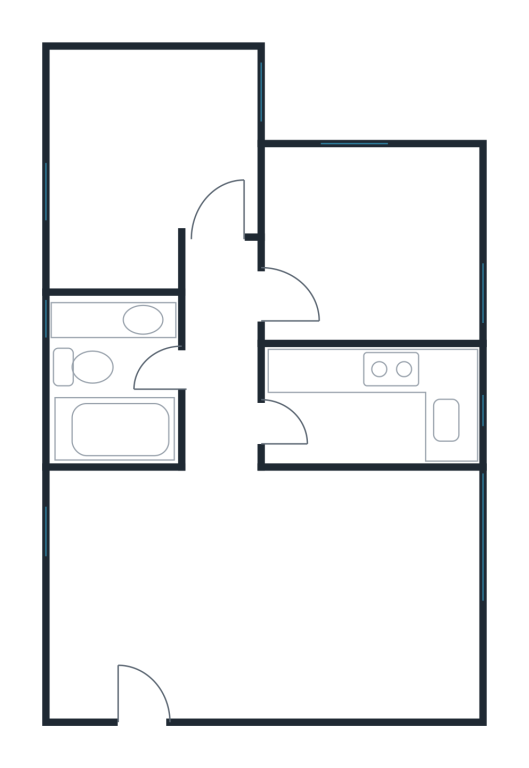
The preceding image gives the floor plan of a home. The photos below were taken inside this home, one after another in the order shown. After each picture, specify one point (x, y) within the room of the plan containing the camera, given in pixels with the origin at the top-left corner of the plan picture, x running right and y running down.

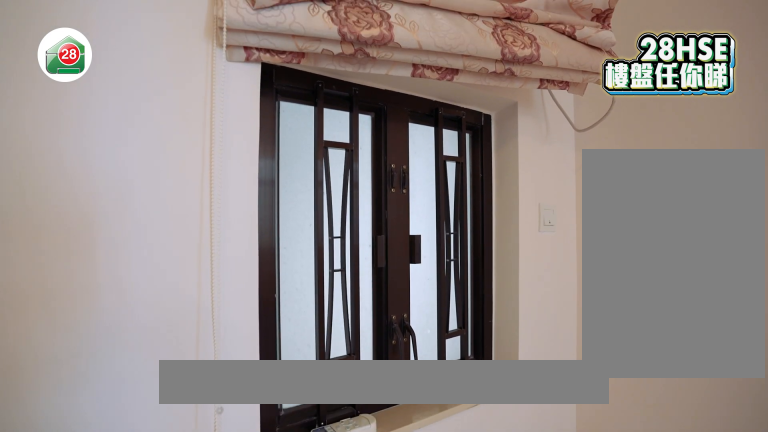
(233, 592)
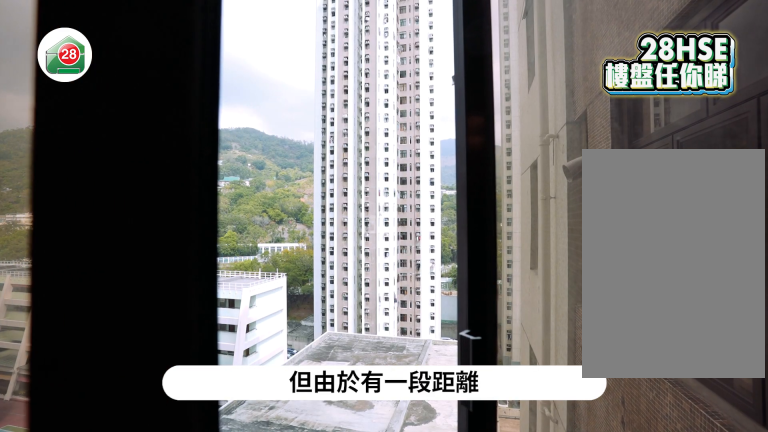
(233, 590)
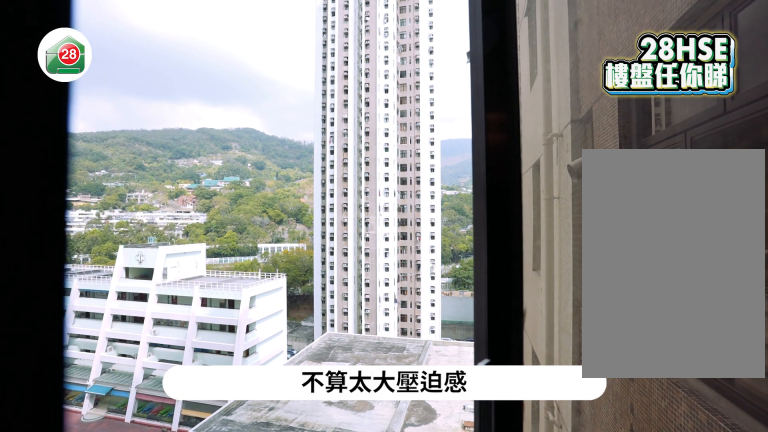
(233, 590)
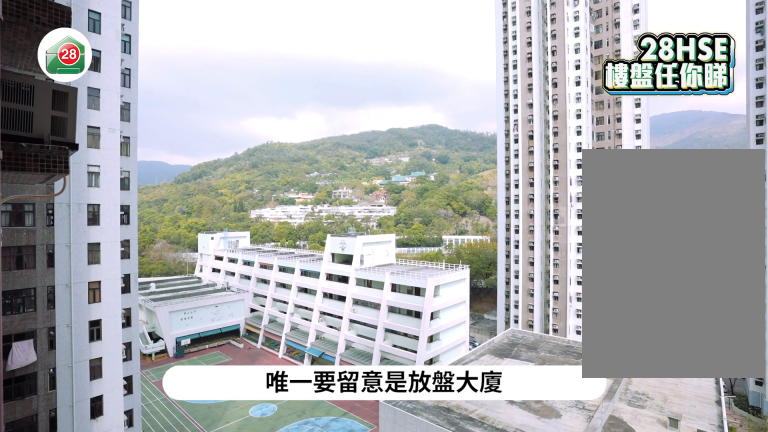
(233, 592)
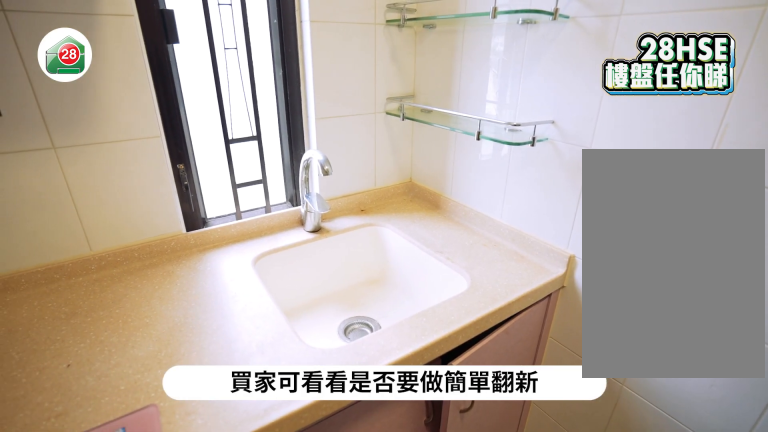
(332, 405)
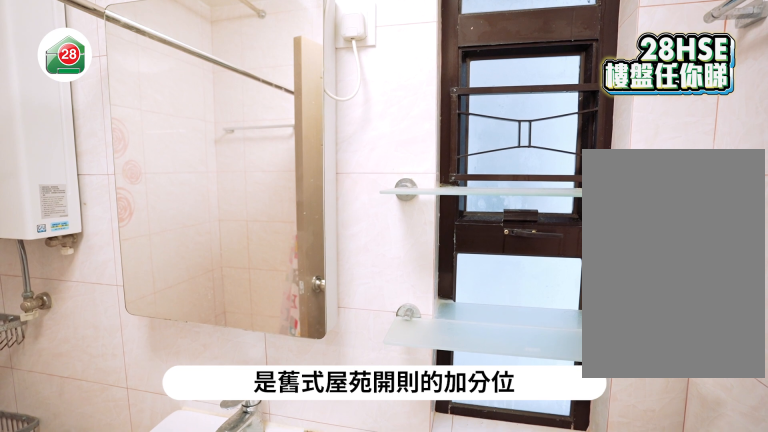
(132, 386)
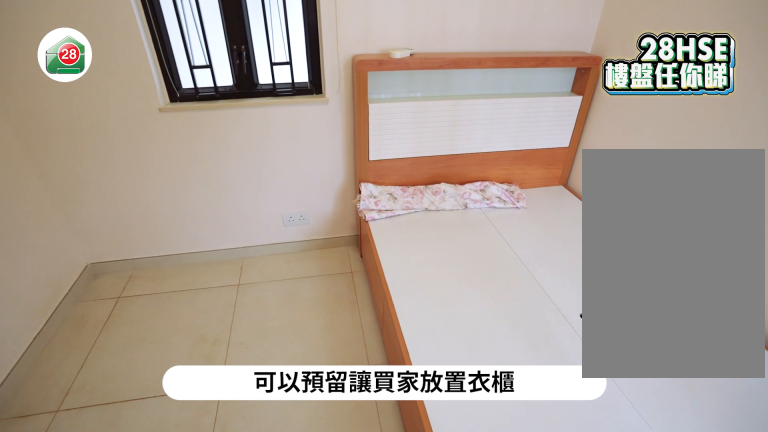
(132, 149)
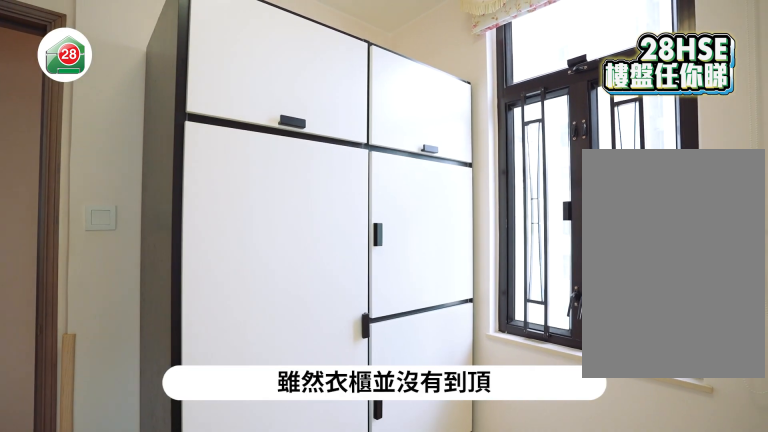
(375, 229)
